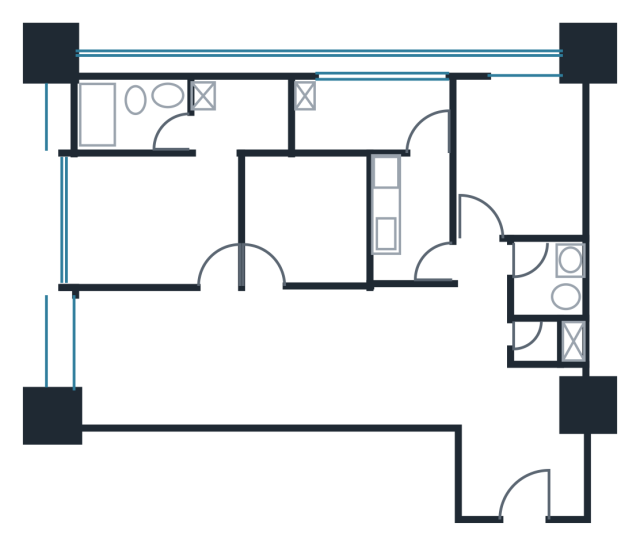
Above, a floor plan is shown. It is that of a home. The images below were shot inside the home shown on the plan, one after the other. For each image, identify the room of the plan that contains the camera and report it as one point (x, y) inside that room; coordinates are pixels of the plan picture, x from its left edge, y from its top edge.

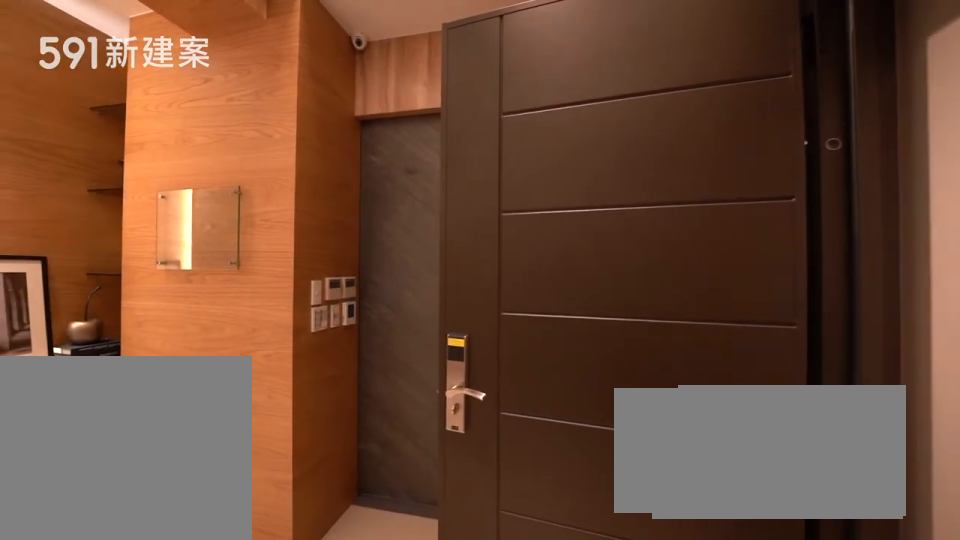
(524, 474)
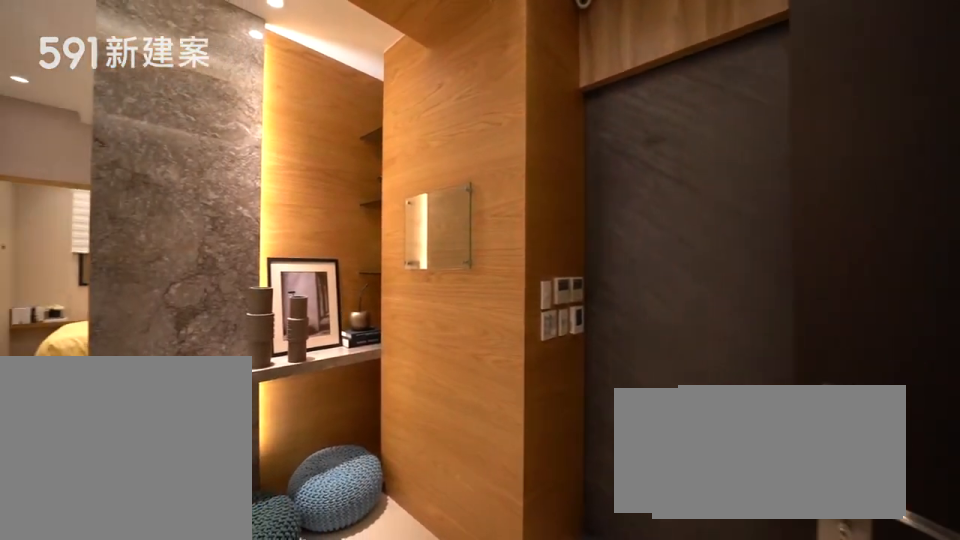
(524, 474)
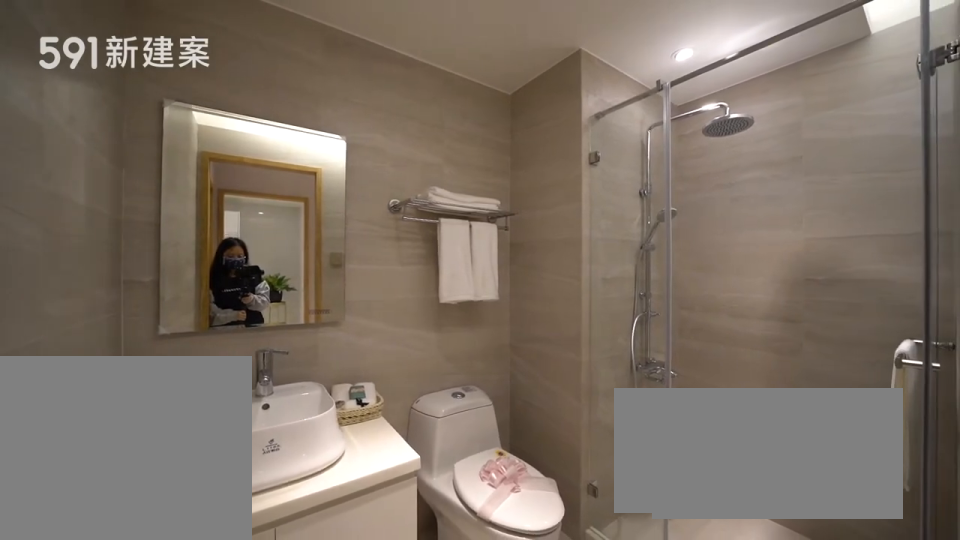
(551, 305)
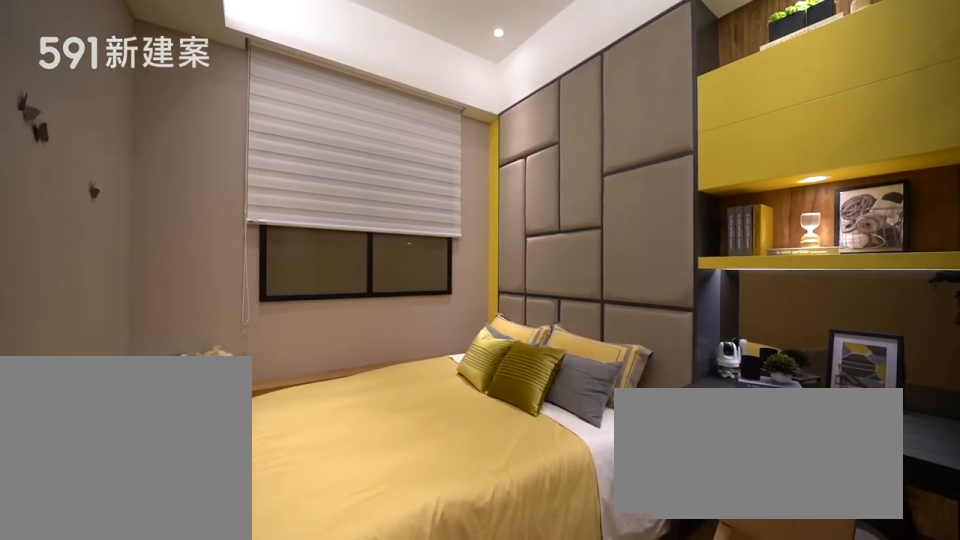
(520, 157)
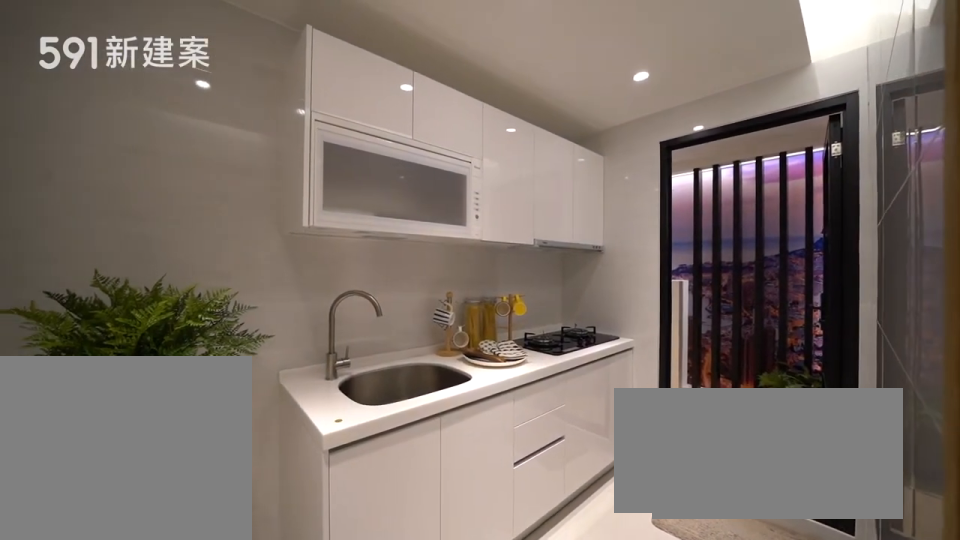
(411, 216)
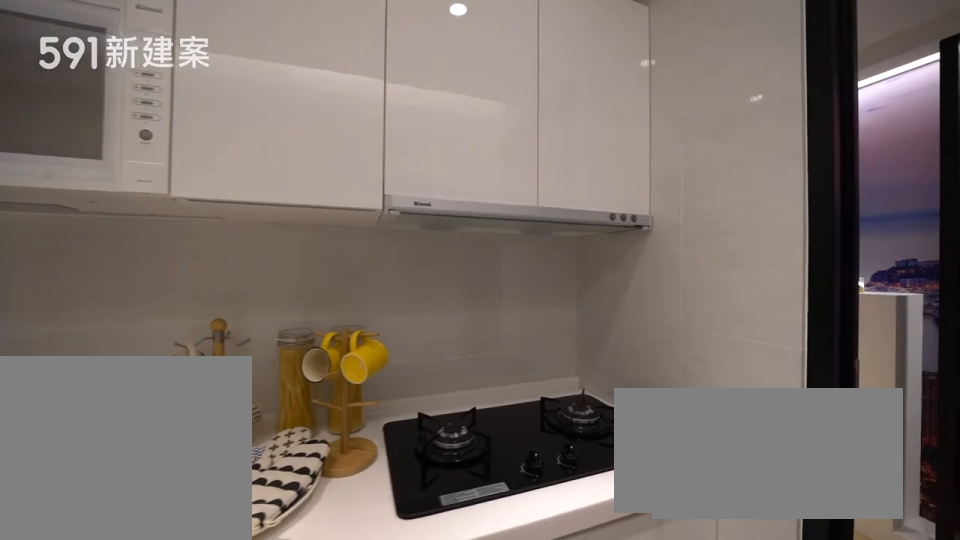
(411, 216)
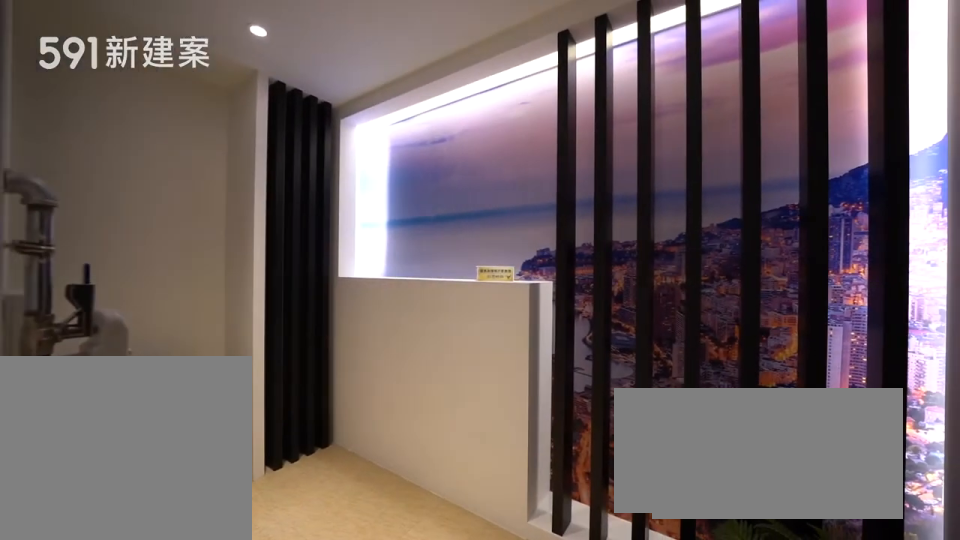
(366, 112)
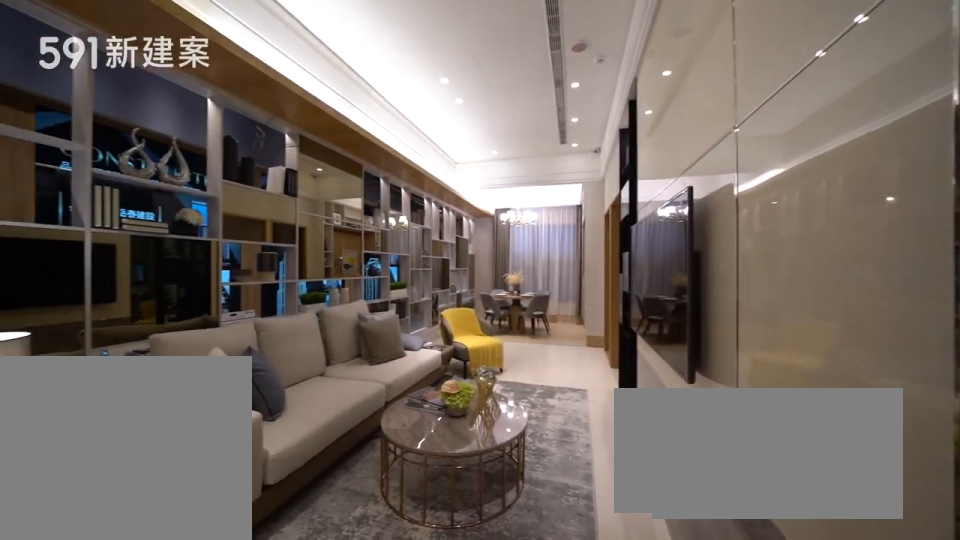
(263, 358)
